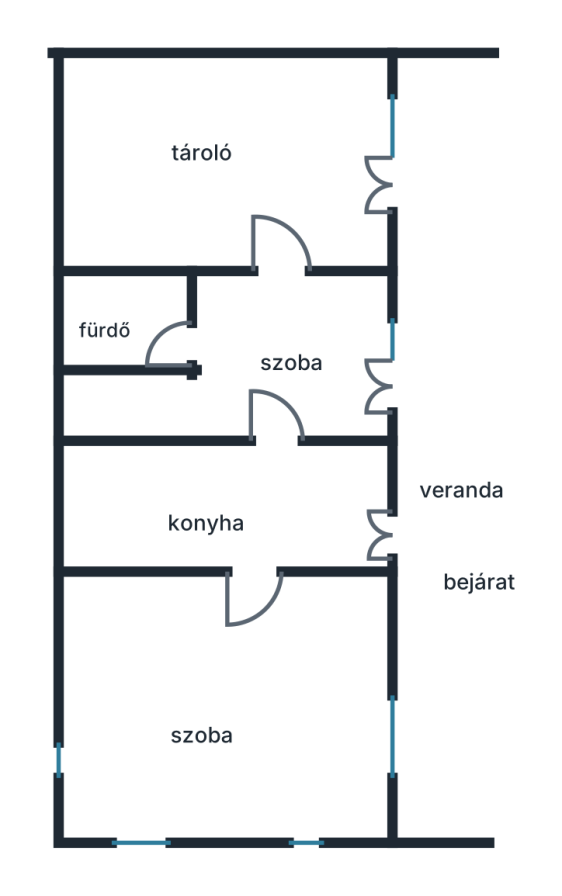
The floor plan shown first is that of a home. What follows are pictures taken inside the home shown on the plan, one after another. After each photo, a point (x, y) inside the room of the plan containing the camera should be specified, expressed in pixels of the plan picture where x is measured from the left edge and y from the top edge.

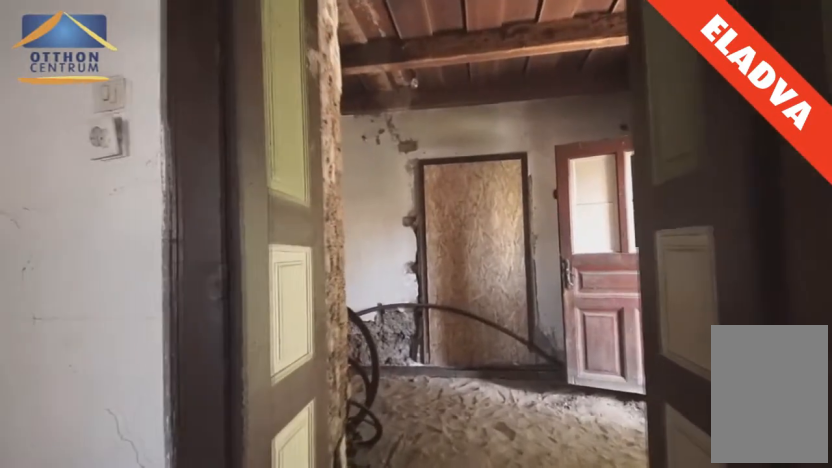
(241, 626)
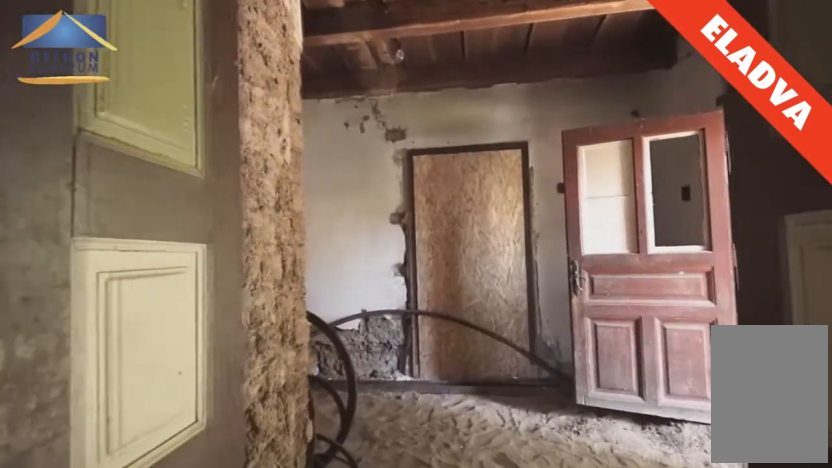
(242, 597)
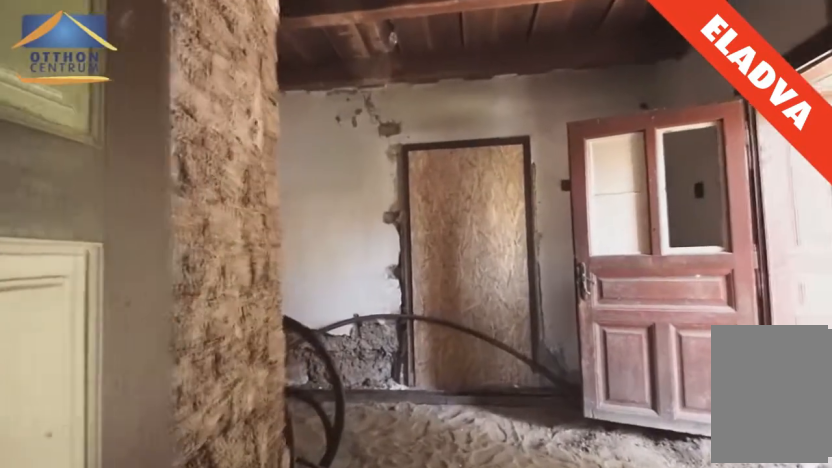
(239, 584)
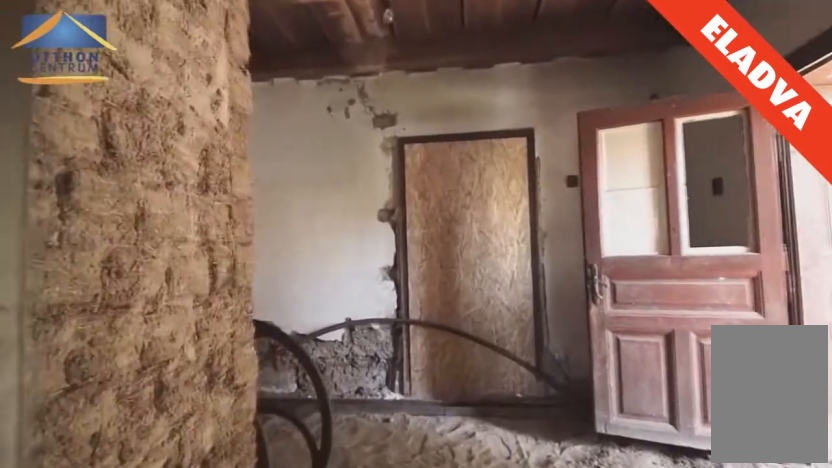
(242, 569)
